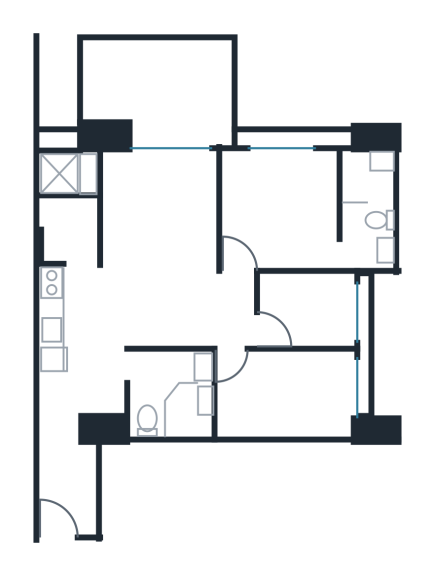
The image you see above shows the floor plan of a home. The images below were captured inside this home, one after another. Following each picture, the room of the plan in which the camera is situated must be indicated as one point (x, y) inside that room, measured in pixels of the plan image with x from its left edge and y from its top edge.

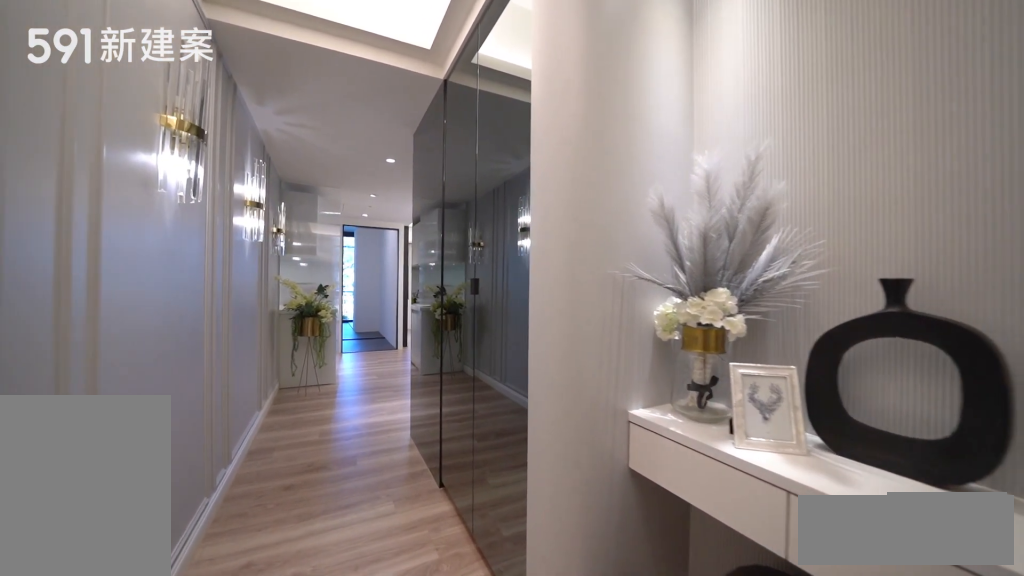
(70, 477)
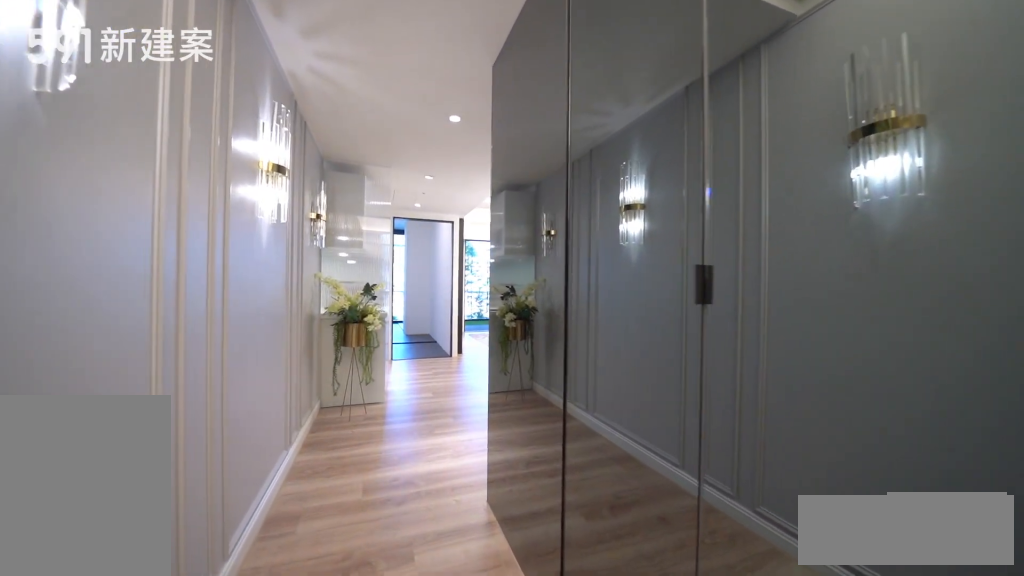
(70, 477)
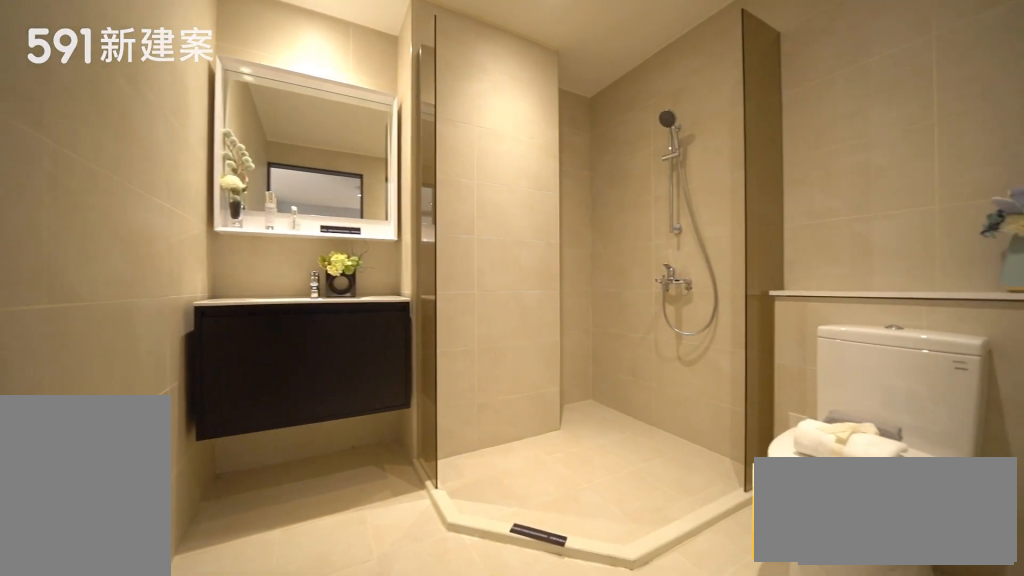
(172, 394)
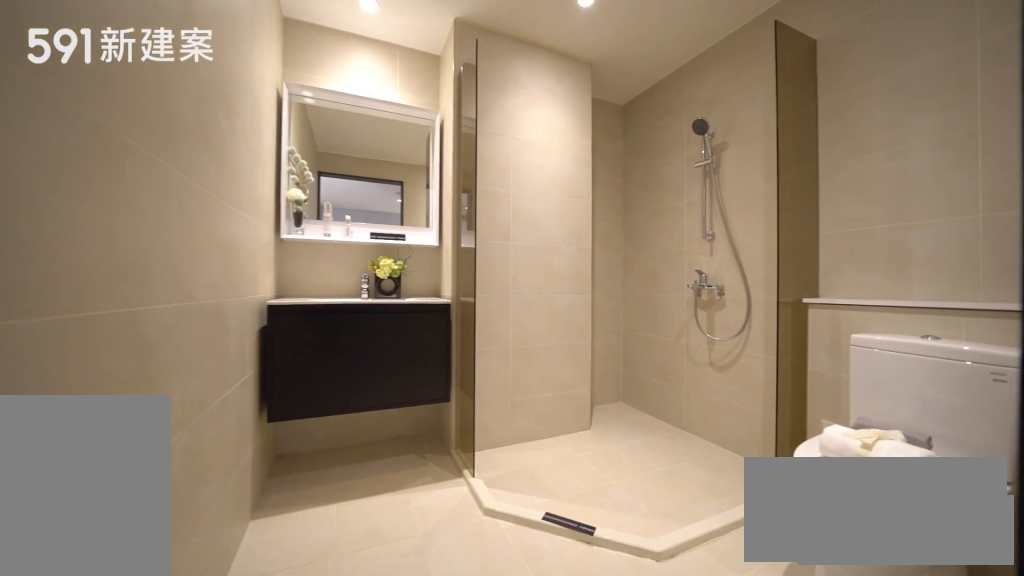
(172, 394)
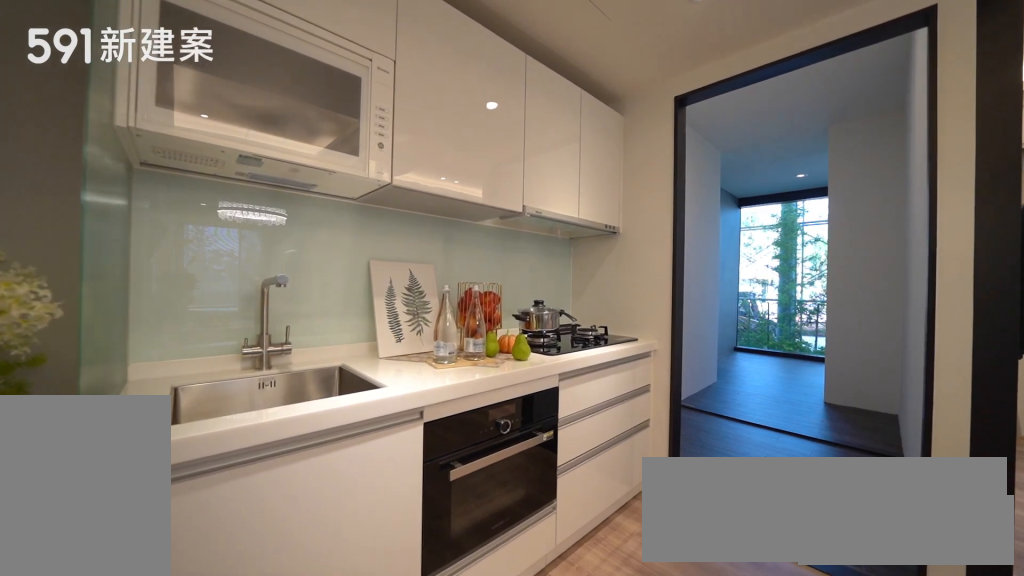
(68, 328)
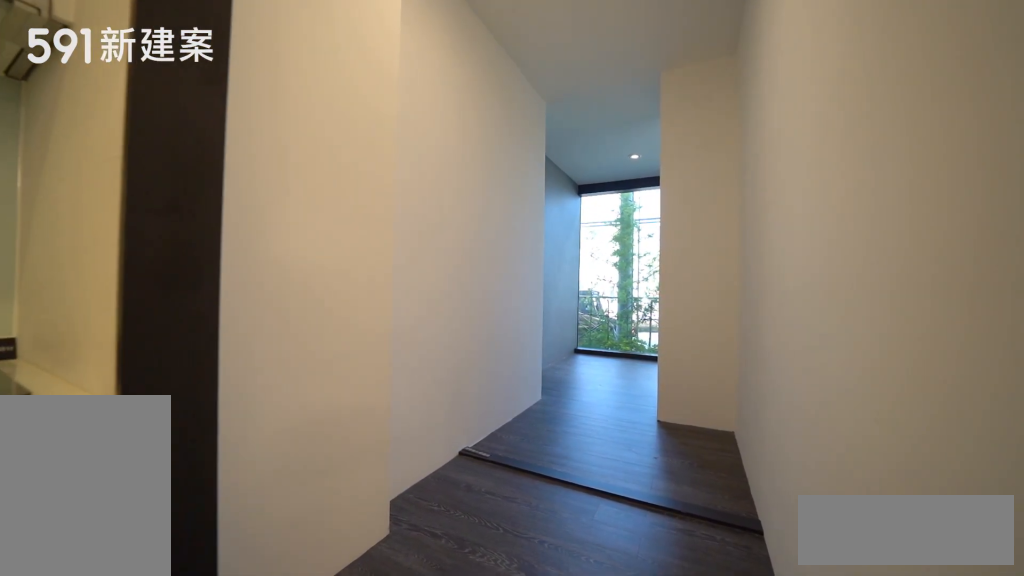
(64, 234)
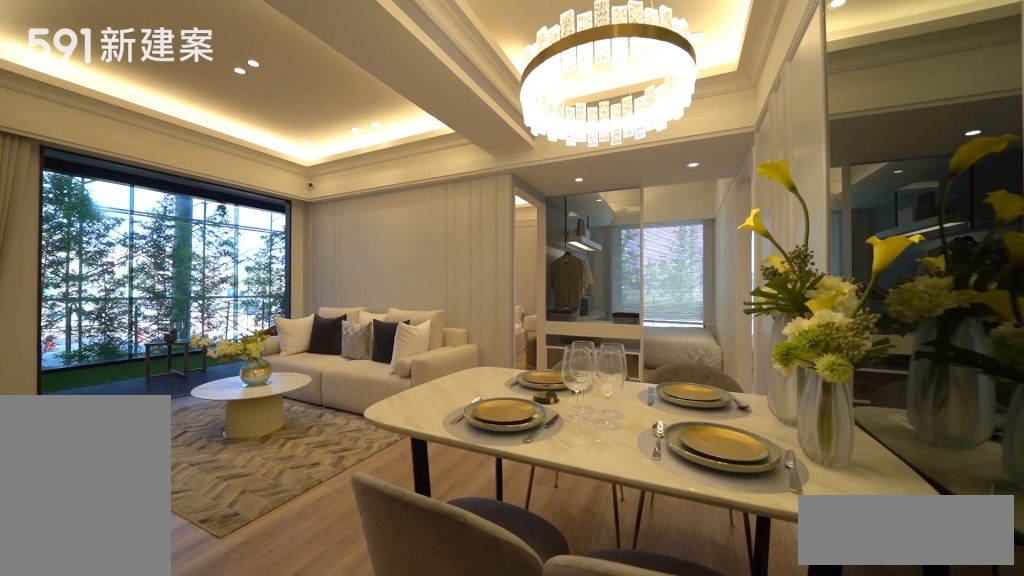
(170, 307)
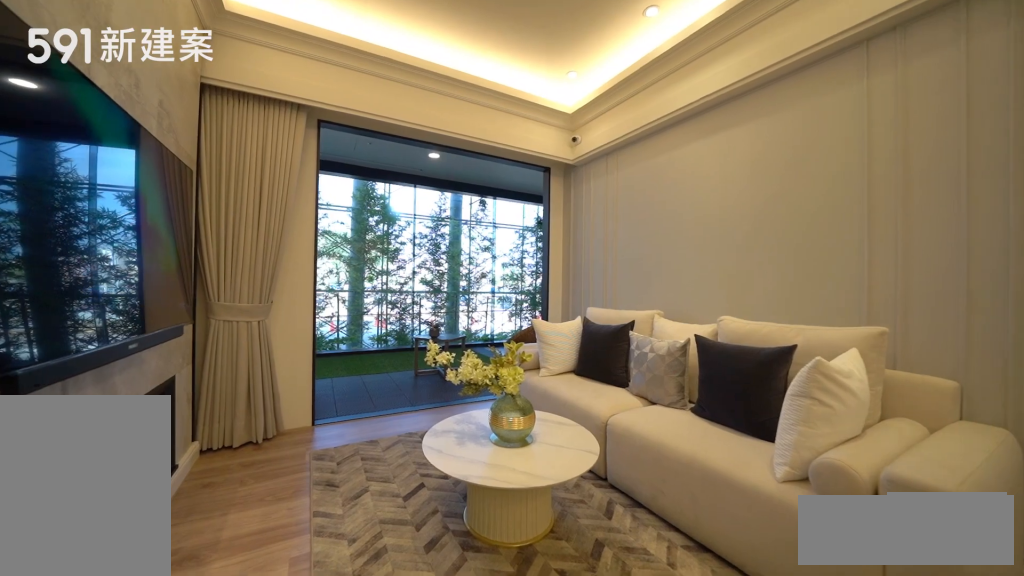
(160, 204)
